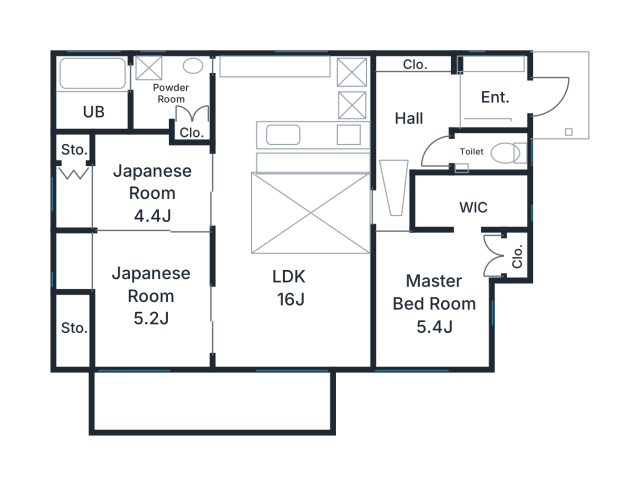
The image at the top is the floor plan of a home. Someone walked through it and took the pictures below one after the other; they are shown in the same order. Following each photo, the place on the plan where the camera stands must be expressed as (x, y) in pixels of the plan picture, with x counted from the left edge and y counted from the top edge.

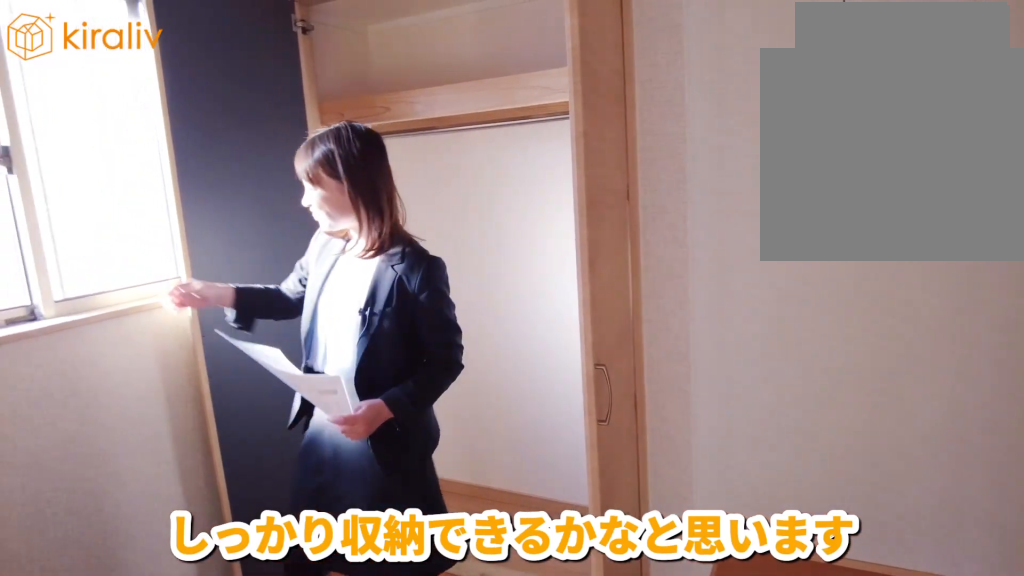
(93, 244)
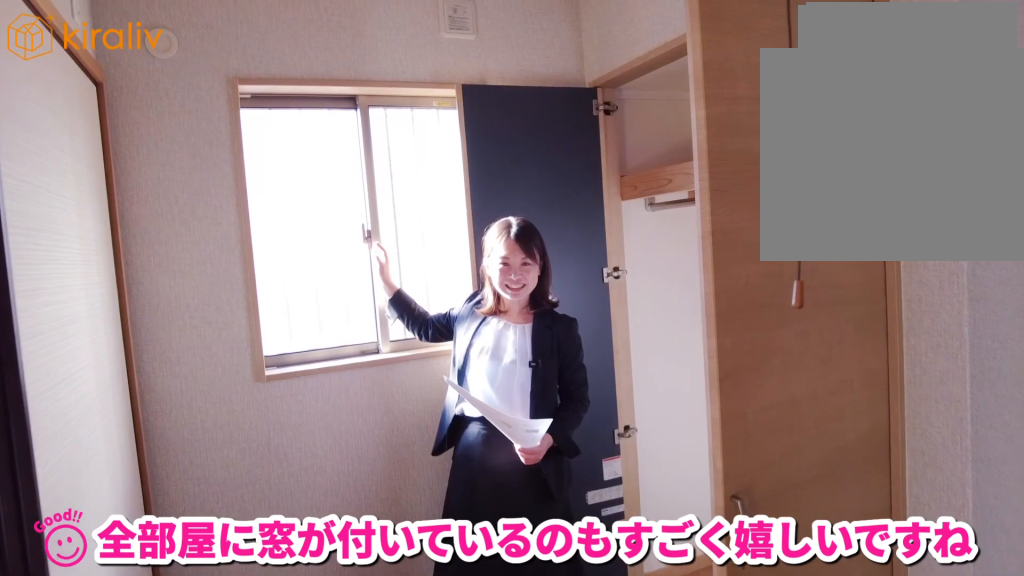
(95, 248)
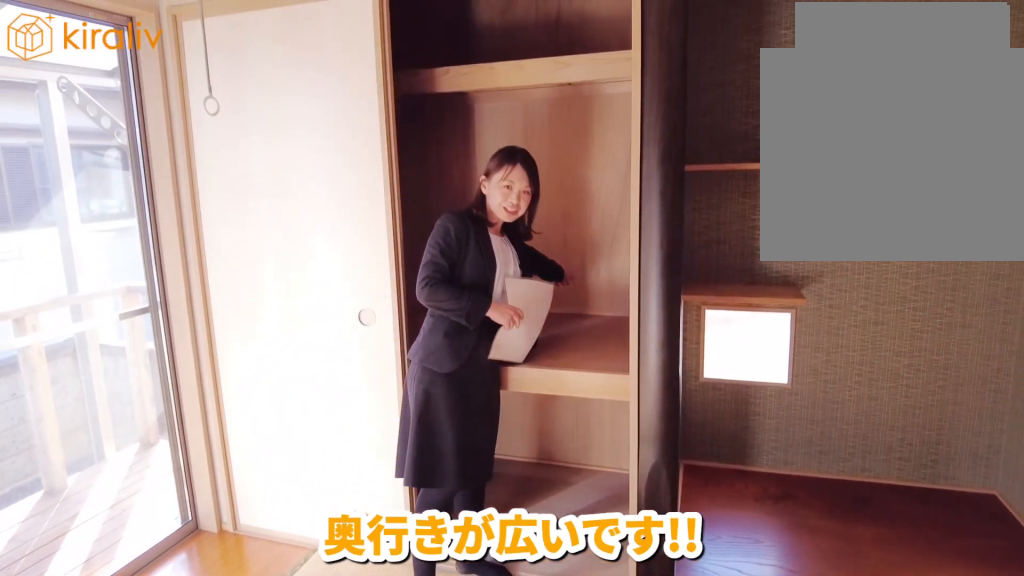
(108, 337)
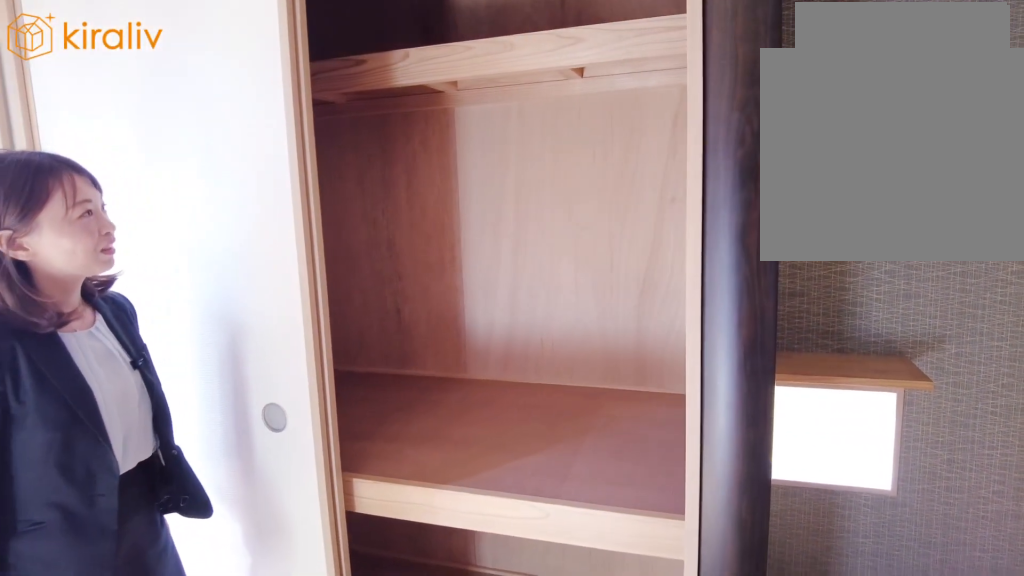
(108, 332)
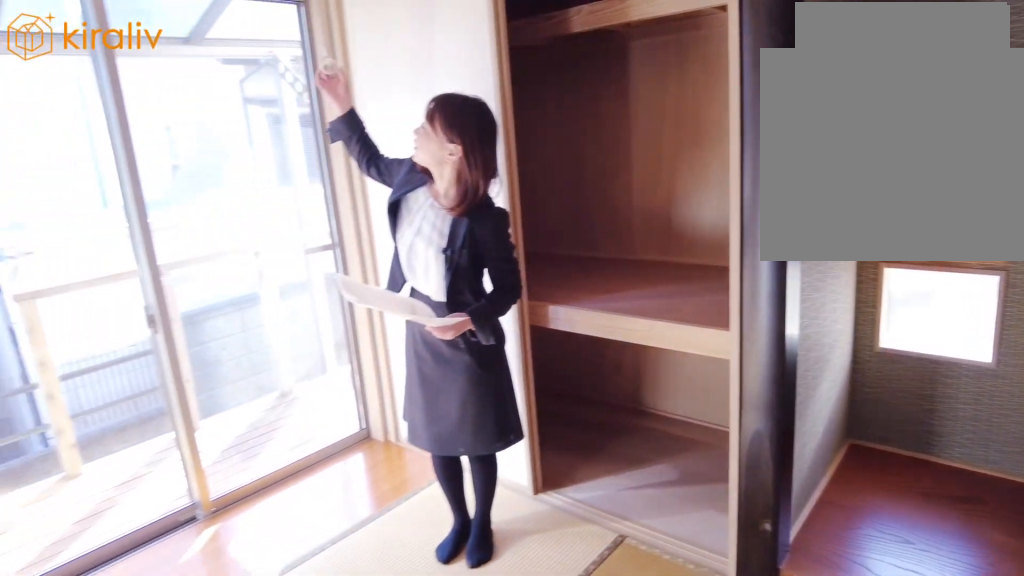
(109, 328)
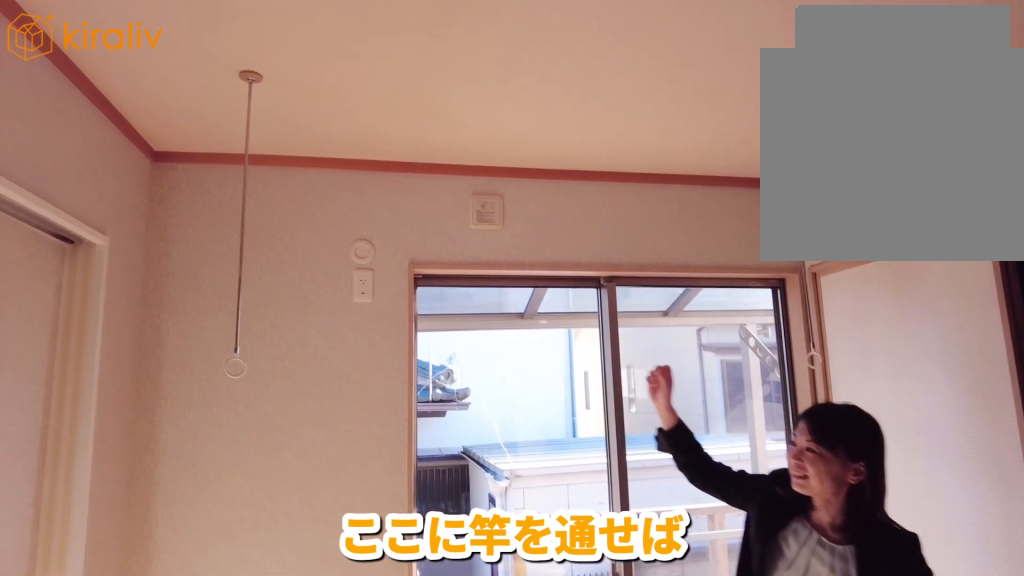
(110, 318)
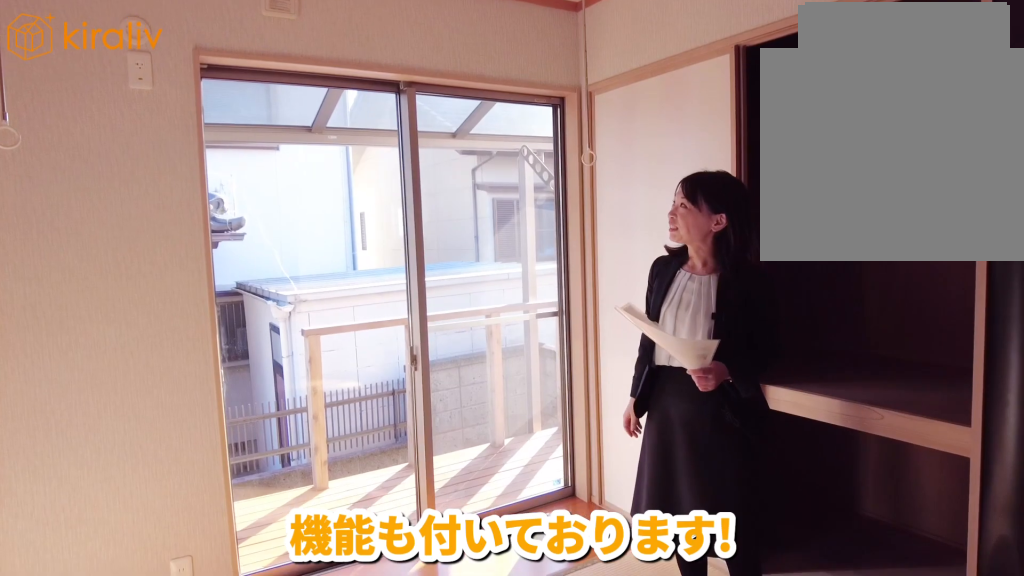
(110, 311)
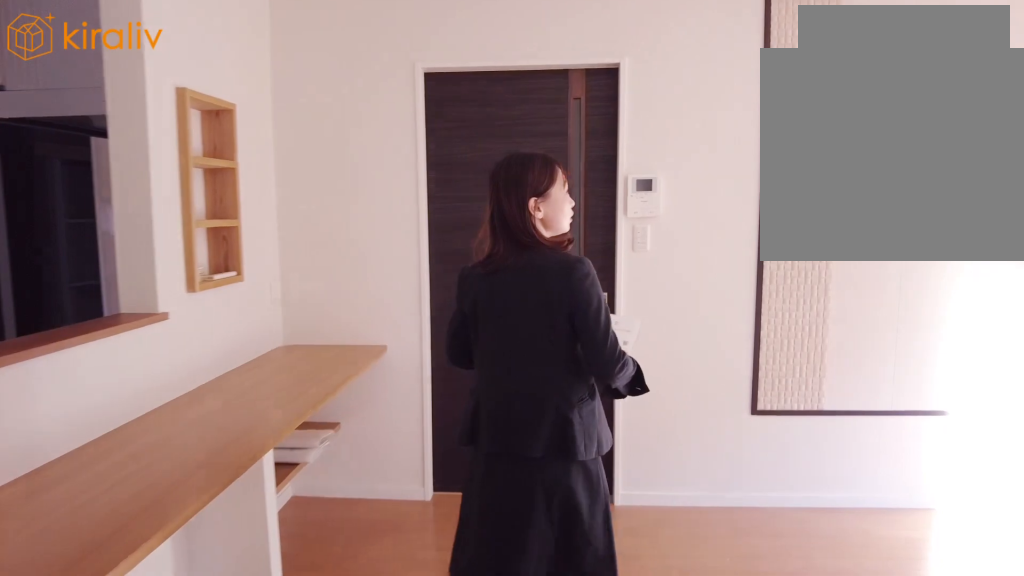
(304, 206)
